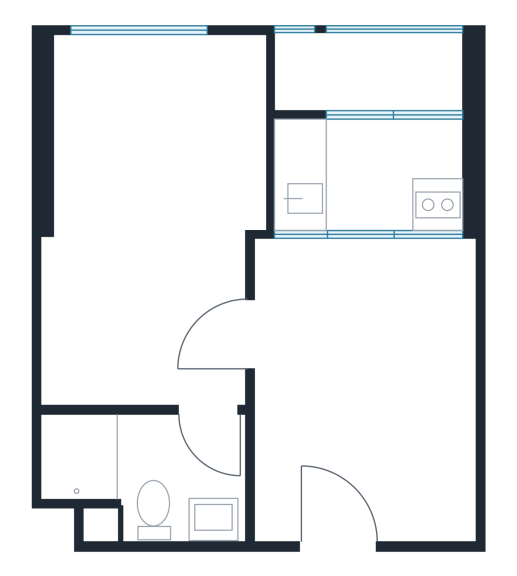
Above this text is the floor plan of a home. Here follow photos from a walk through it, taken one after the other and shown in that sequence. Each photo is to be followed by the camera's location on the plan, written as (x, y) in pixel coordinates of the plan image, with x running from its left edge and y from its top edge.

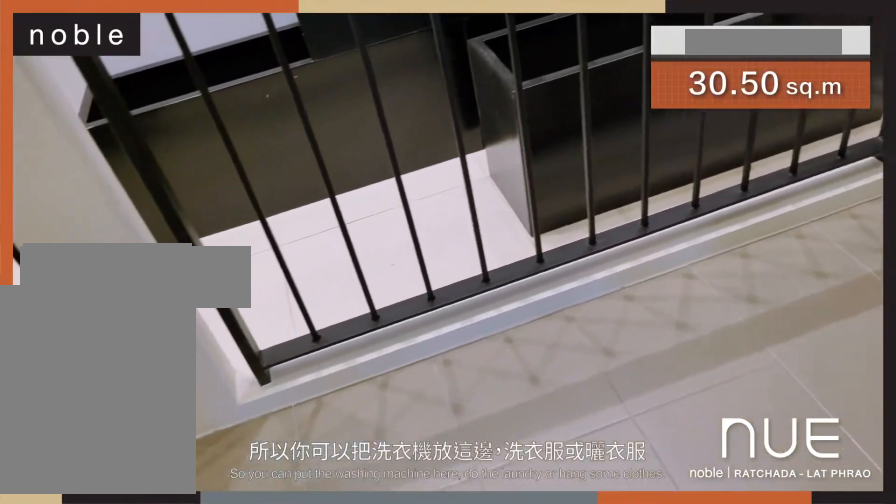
(367, 99)
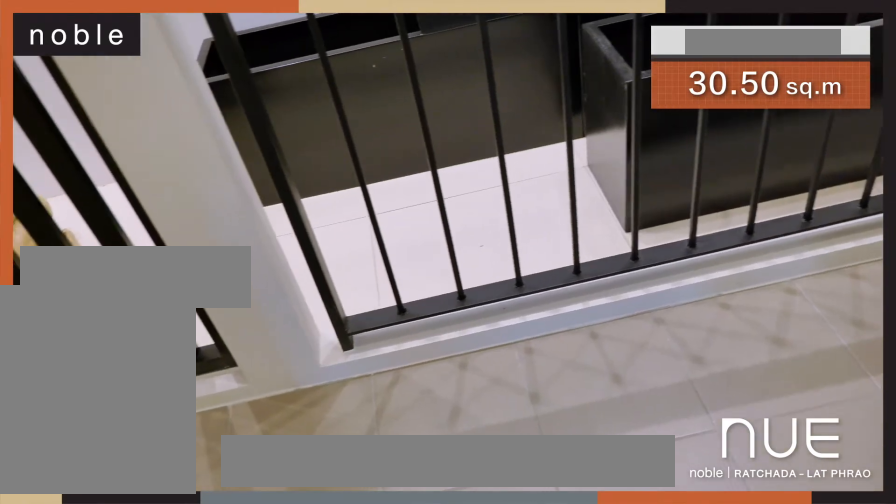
(365, 101)
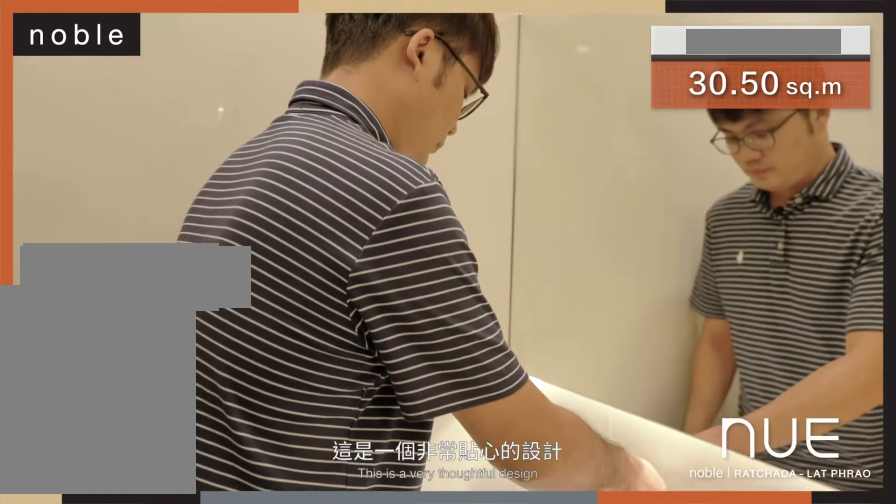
(220, 411)
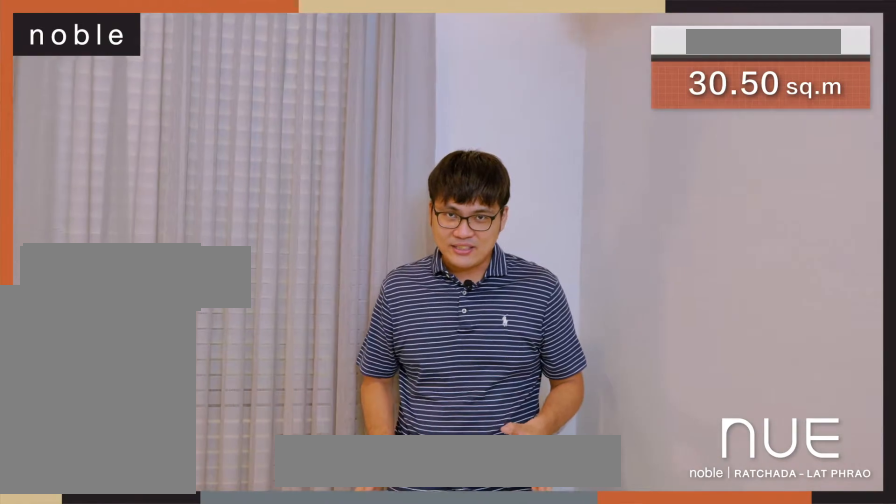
(215, 292)
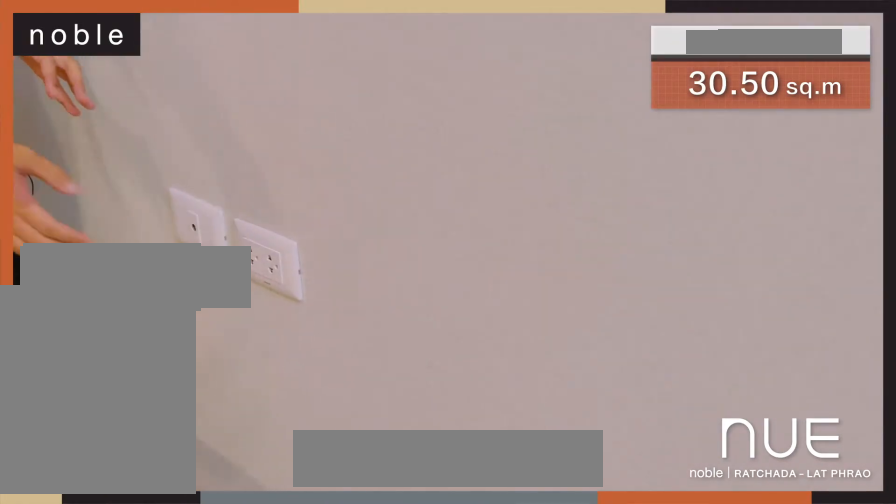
(213, 292)
